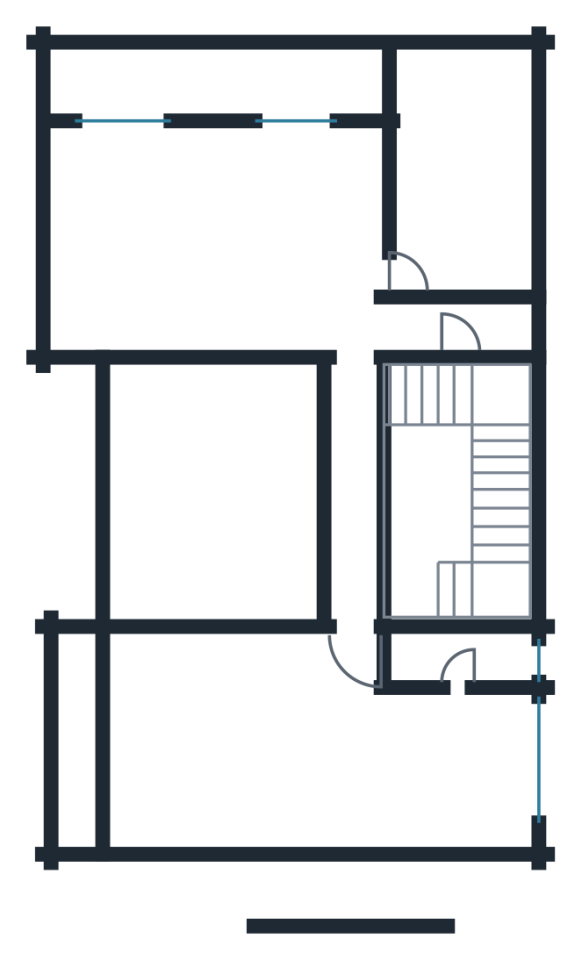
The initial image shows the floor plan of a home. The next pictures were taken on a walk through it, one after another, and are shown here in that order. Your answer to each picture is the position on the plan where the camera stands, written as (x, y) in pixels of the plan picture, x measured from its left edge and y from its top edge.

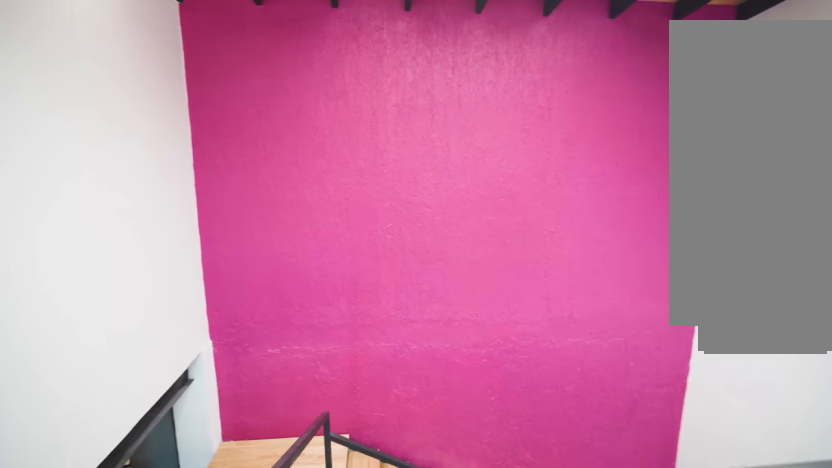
(357, 526)
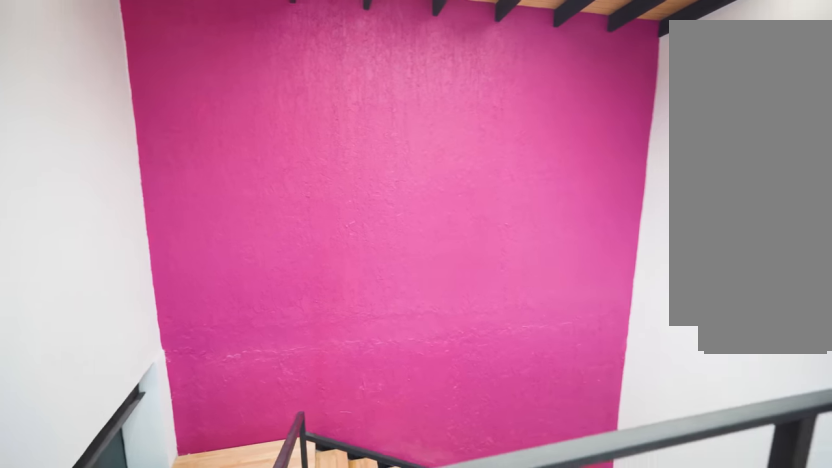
(358, 516)
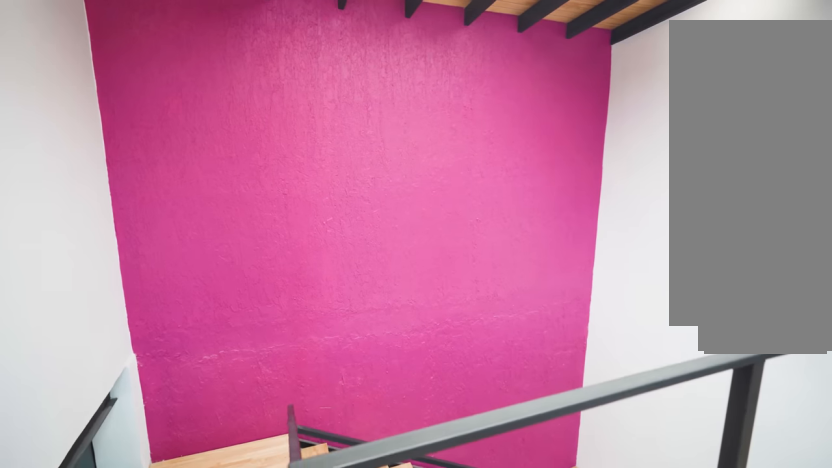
(359, 515)
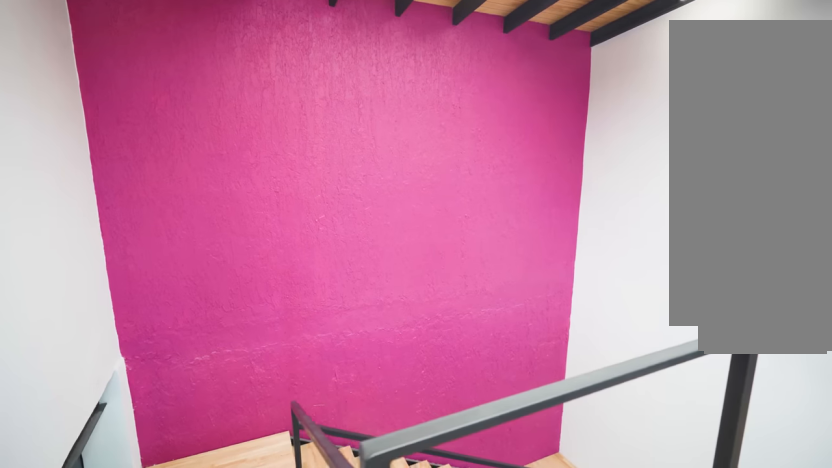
(359, 507)
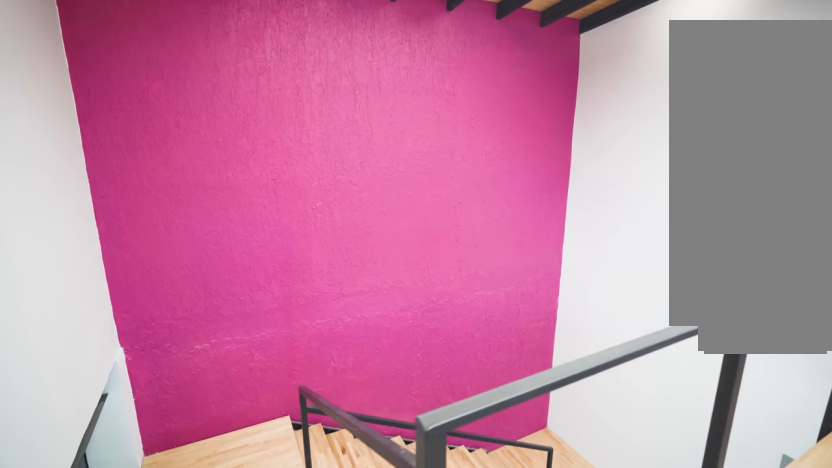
(361, 501)
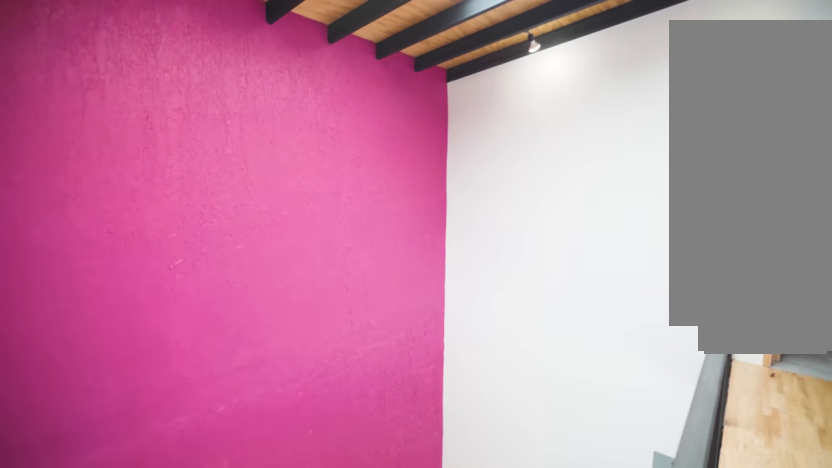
(369, 450)
